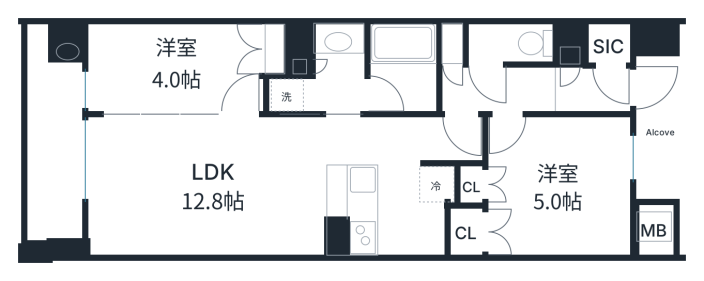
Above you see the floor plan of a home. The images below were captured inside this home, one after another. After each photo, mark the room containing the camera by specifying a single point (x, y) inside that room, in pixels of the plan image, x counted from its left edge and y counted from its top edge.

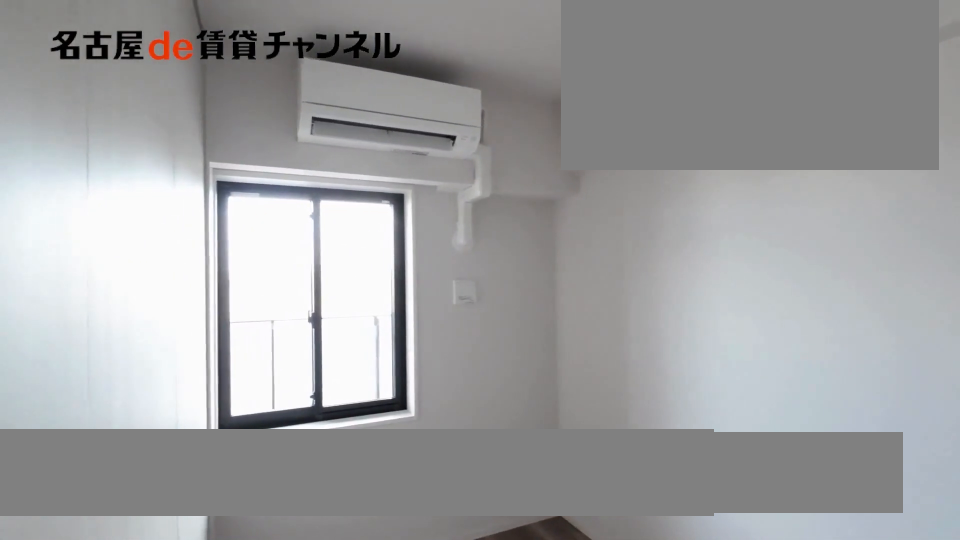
(172, 70)
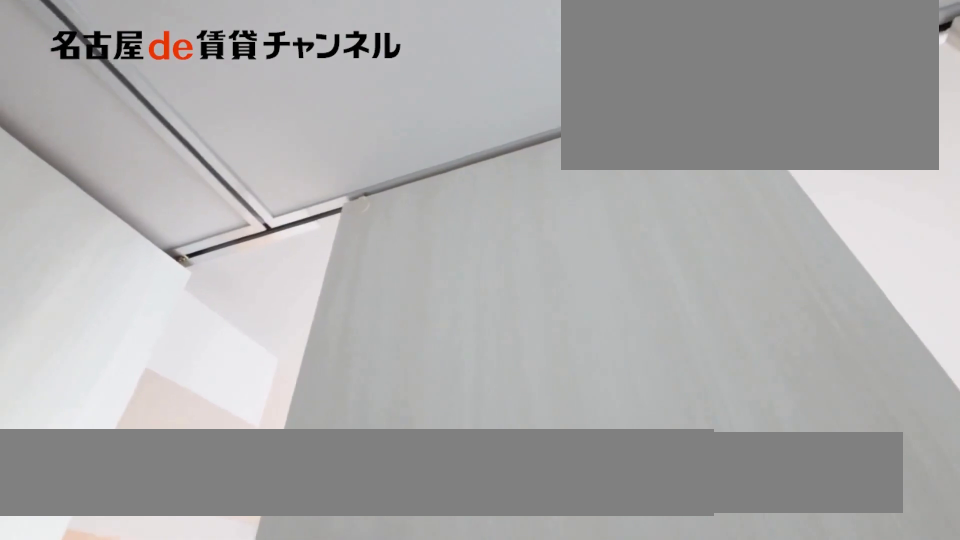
(172, 70)
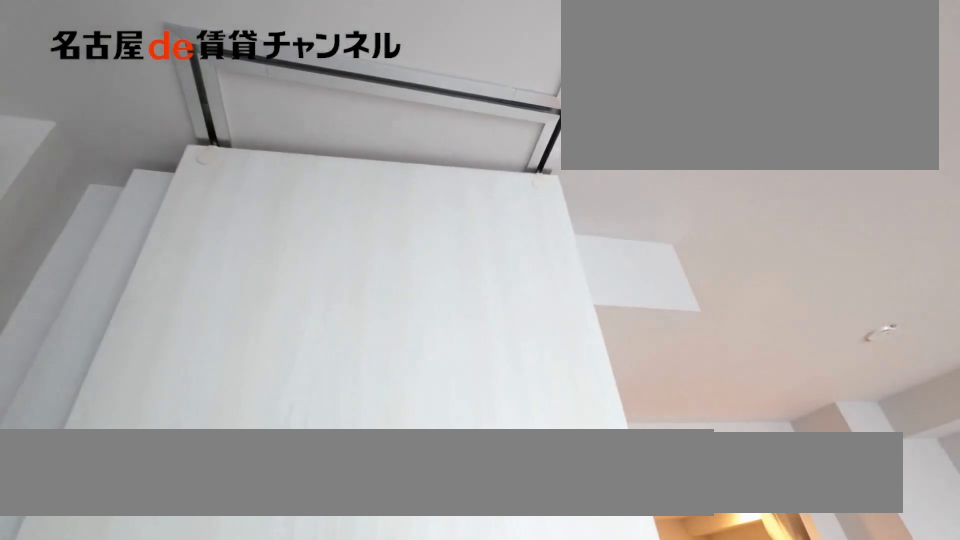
(172, 70)
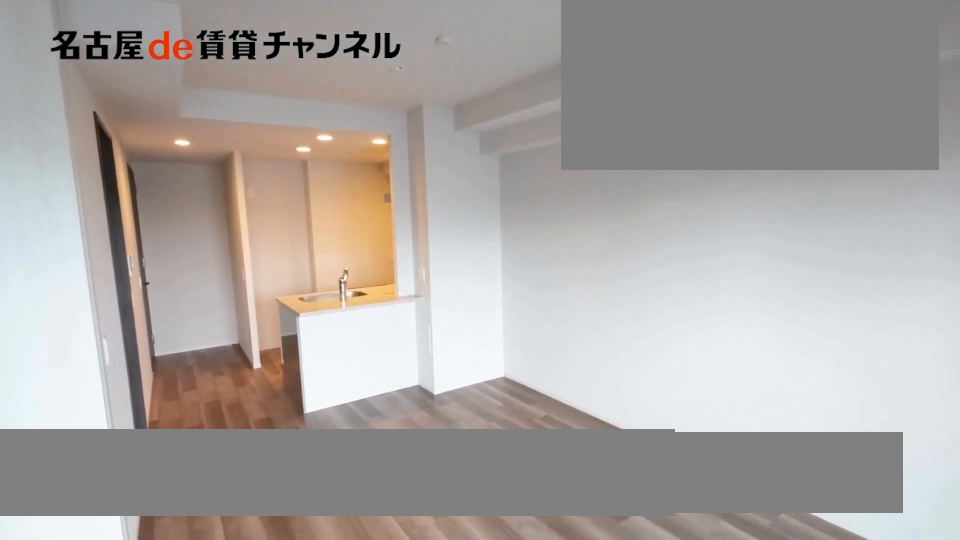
(203, 184)
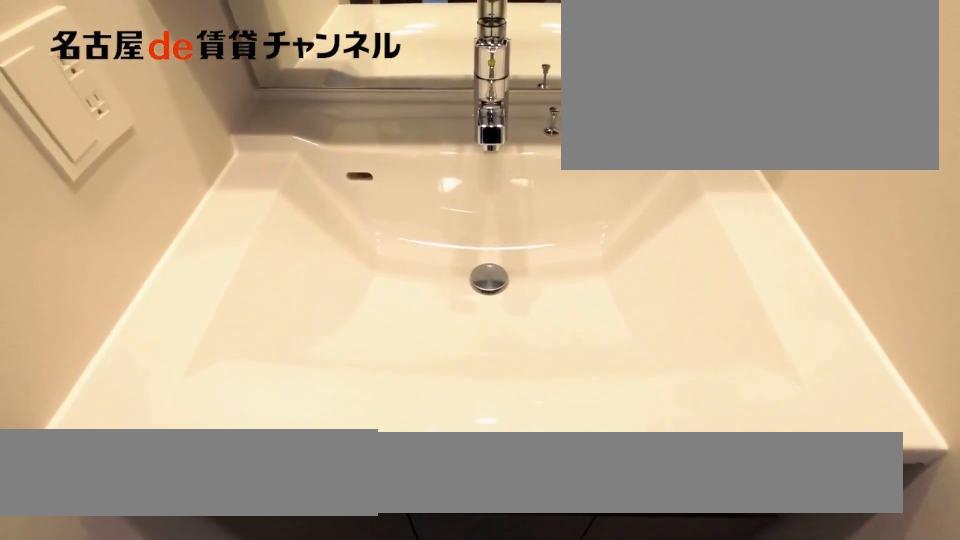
(319, 74)
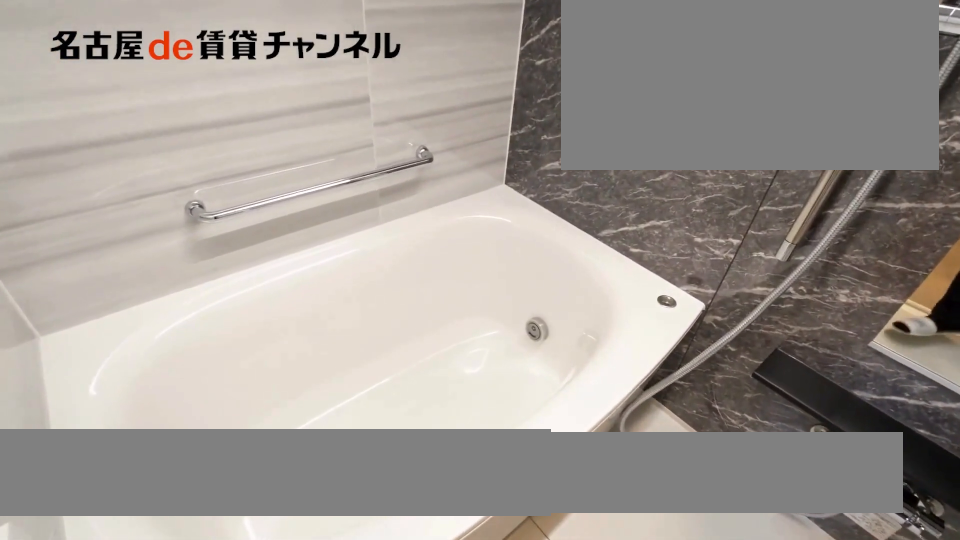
(401, 70)
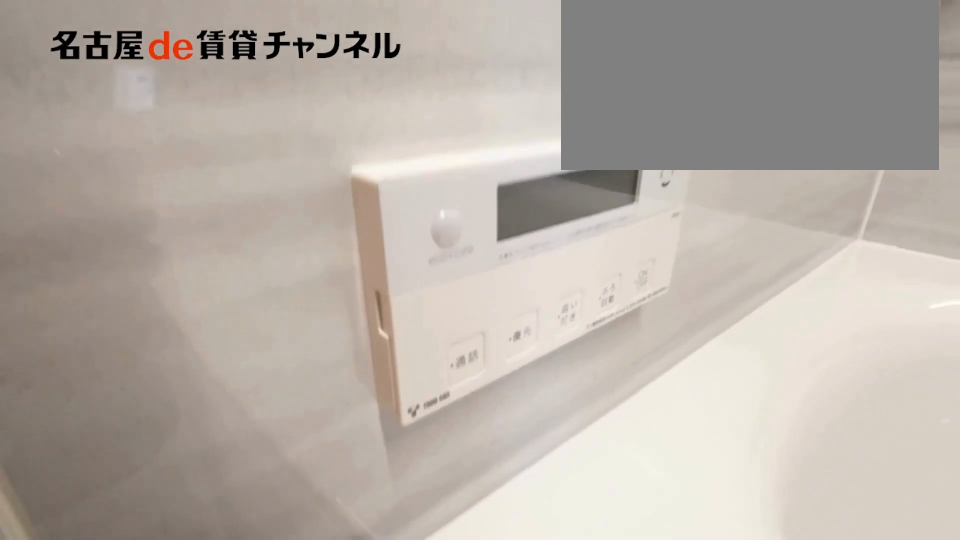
(401, 70)
